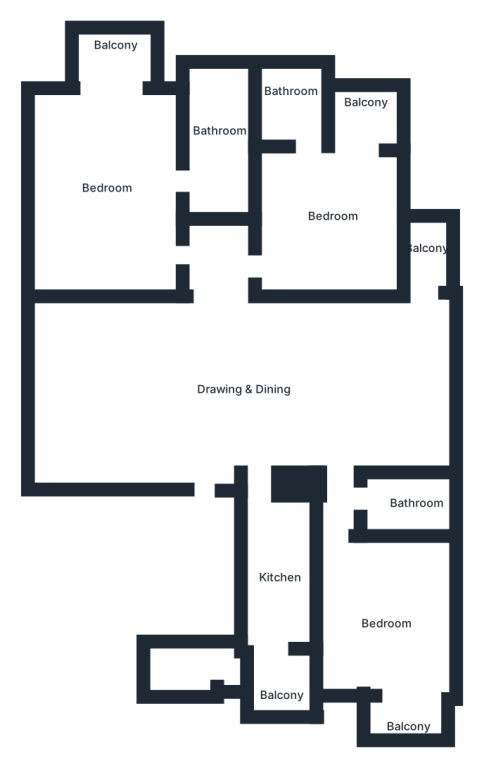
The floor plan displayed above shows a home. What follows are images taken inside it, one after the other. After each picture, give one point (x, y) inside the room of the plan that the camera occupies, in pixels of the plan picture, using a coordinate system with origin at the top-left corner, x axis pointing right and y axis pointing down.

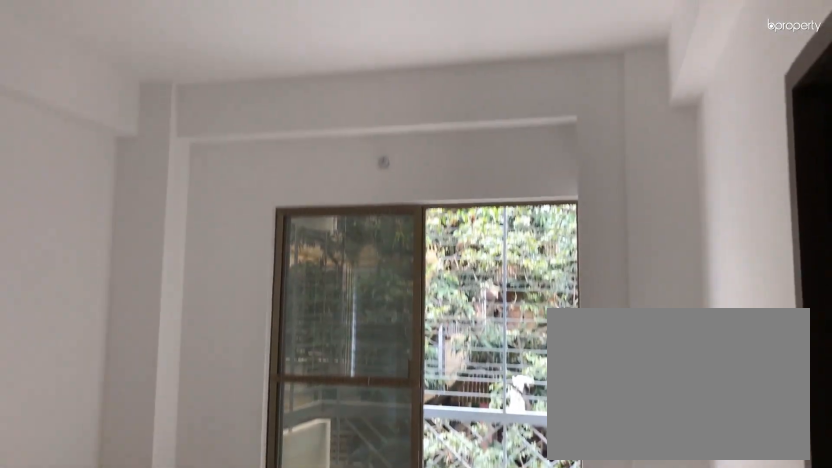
(104, 170)
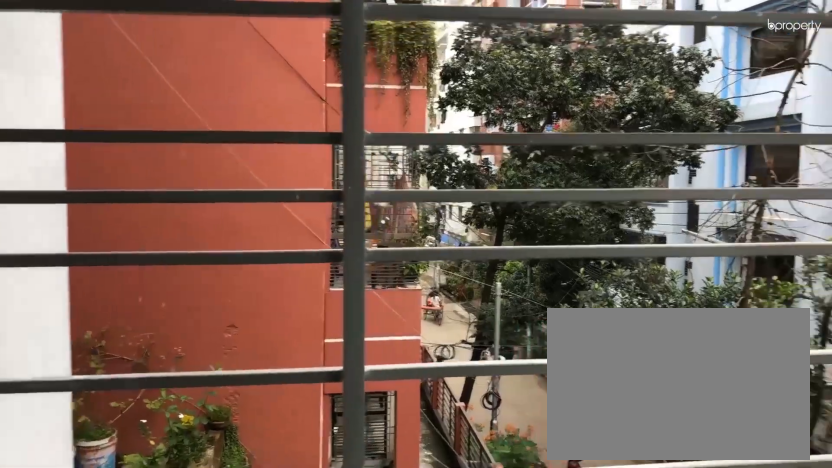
(111, 48)
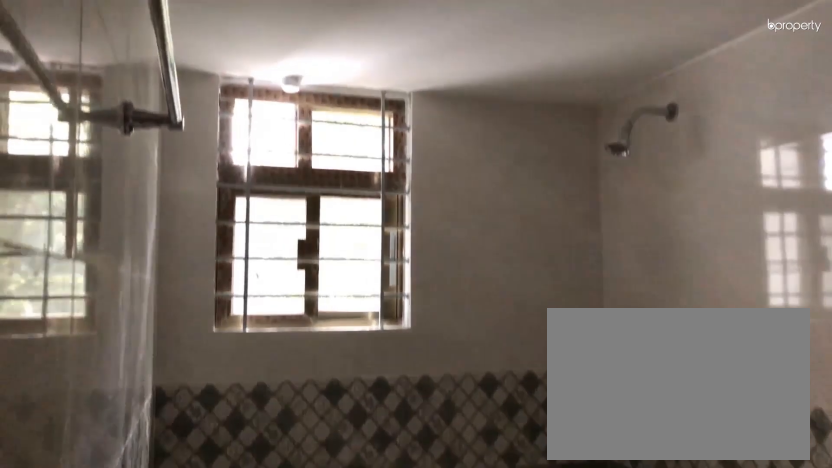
(220, 136)
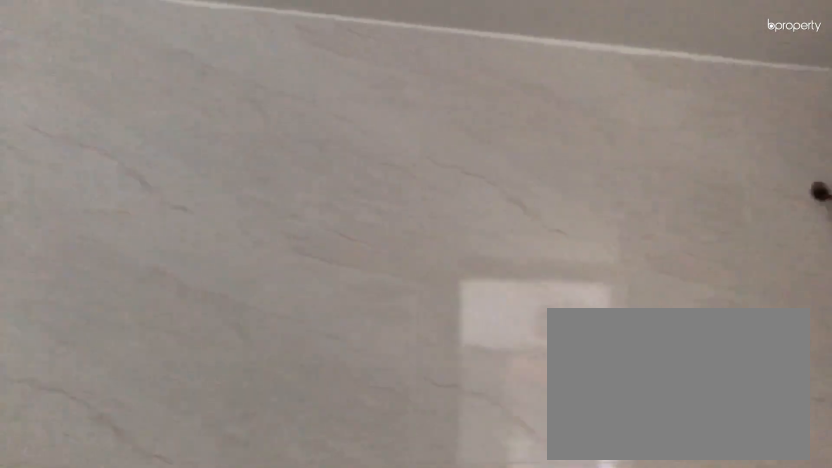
(220, 136)
